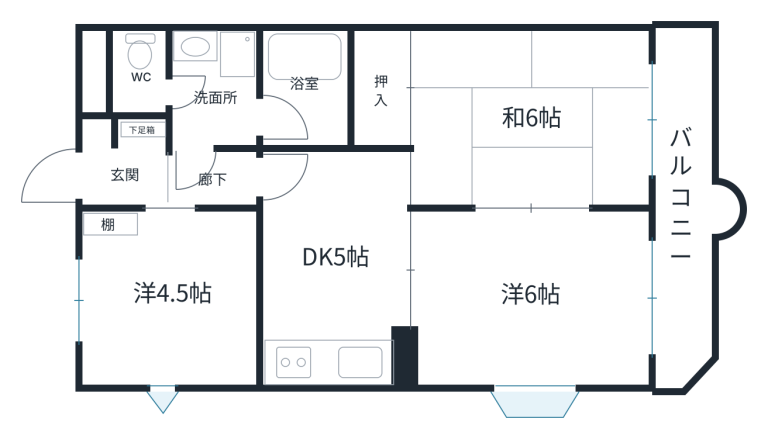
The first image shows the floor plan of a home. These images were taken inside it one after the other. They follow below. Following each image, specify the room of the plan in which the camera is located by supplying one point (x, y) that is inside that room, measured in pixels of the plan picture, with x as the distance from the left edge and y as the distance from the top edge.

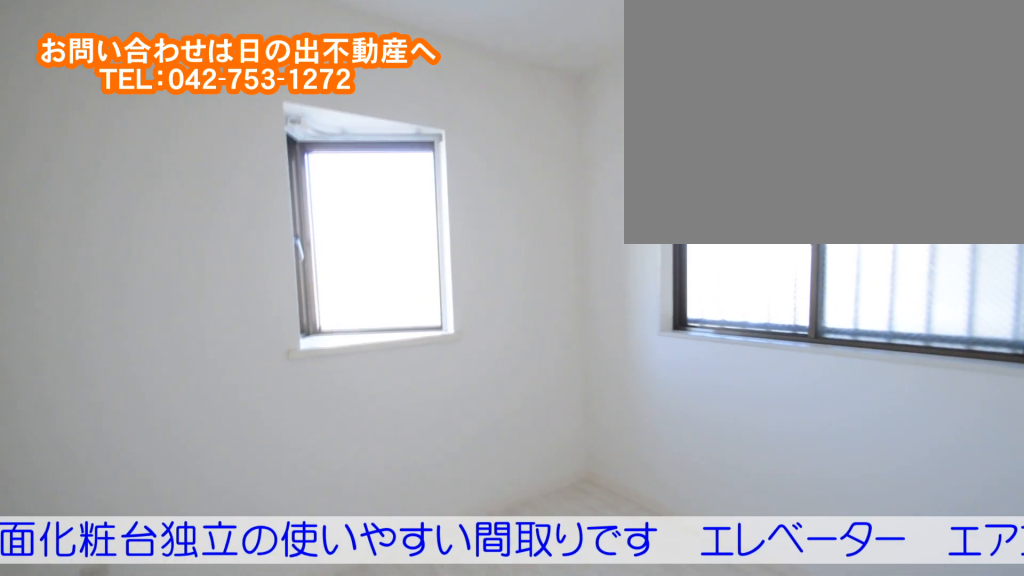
(171, 331)
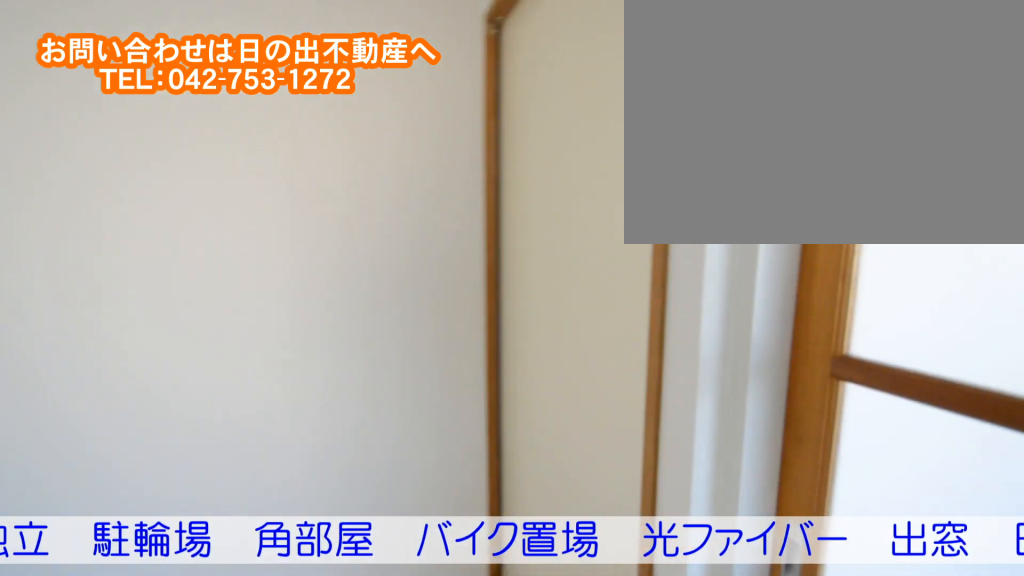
(344, 291)
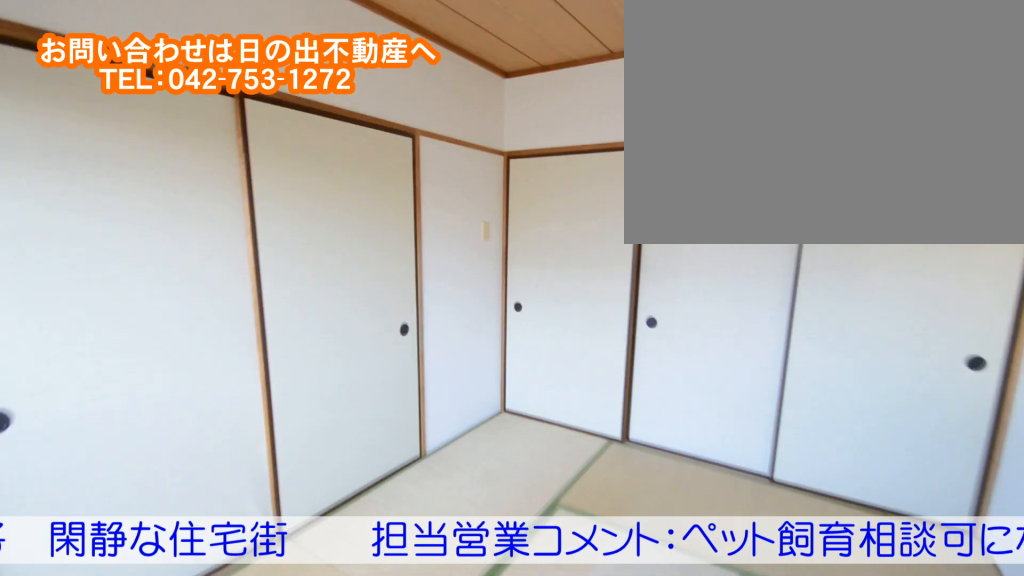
(526, 151)
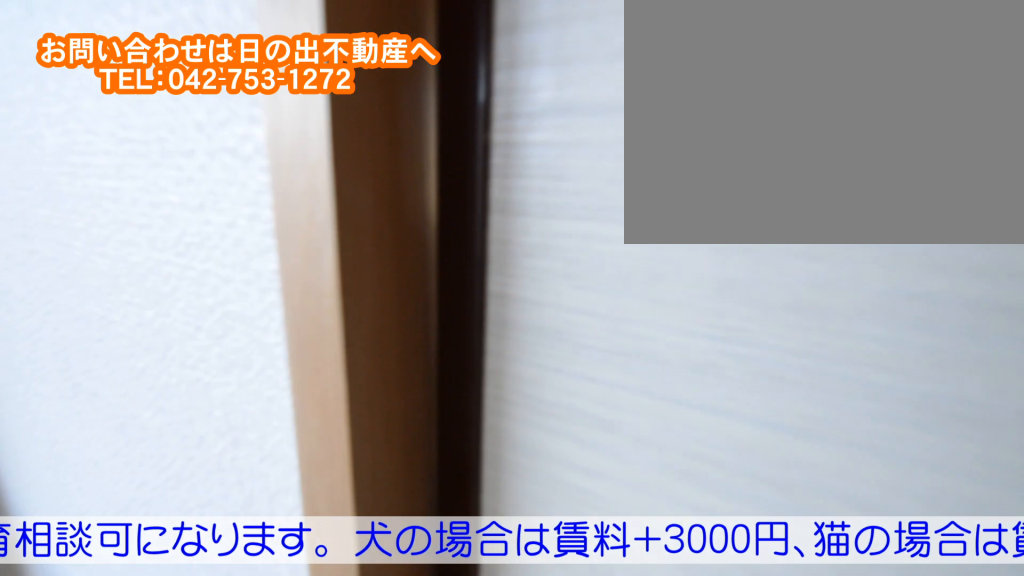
(538, 319)
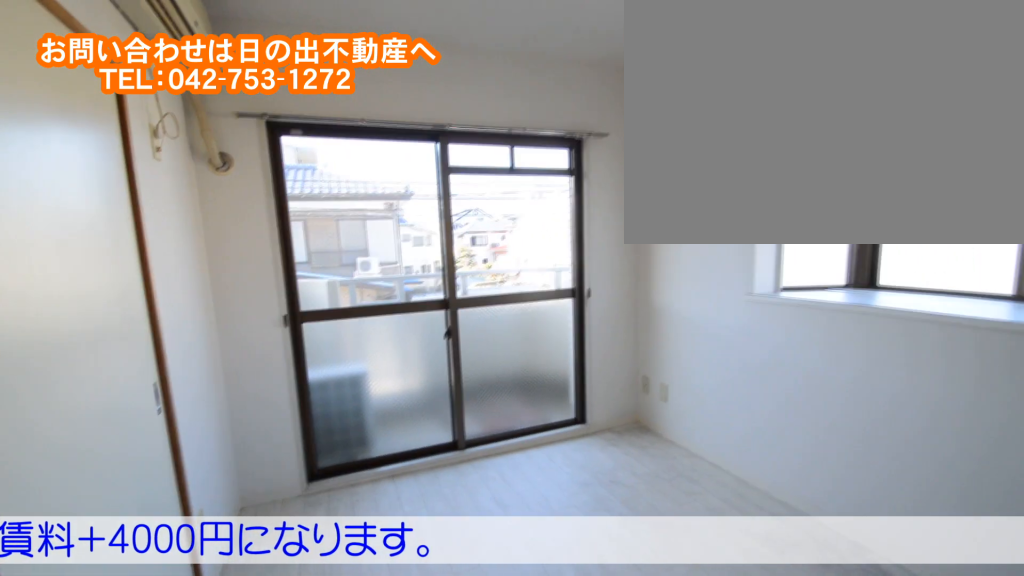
(538, 319)
